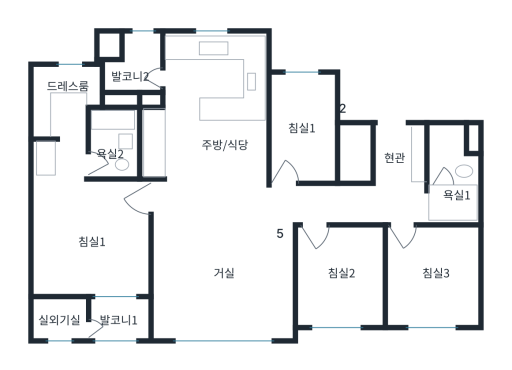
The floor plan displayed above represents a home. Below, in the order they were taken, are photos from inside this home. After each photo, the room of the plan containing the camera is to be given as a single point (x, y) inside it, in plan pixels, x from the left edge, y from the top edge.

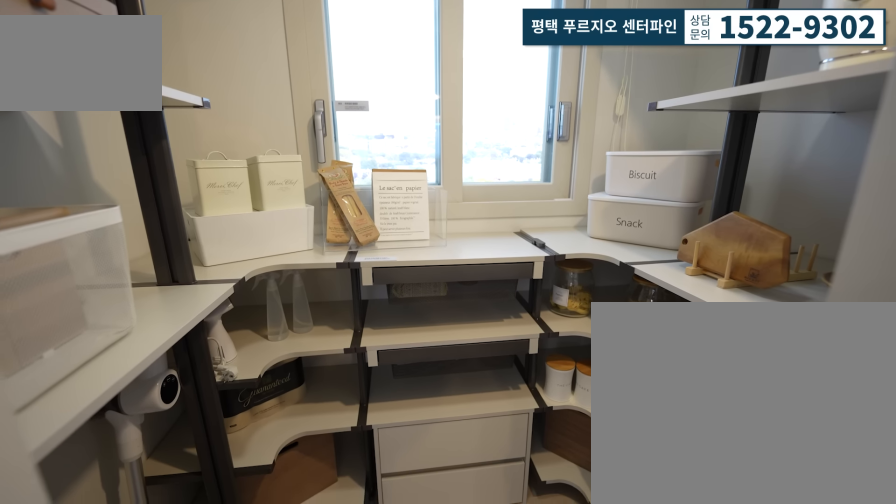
(301, 142)
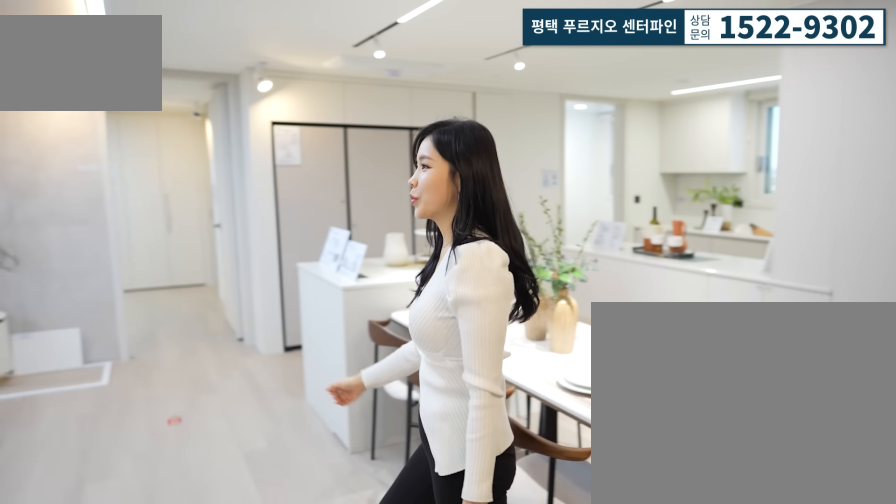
(219, 285)
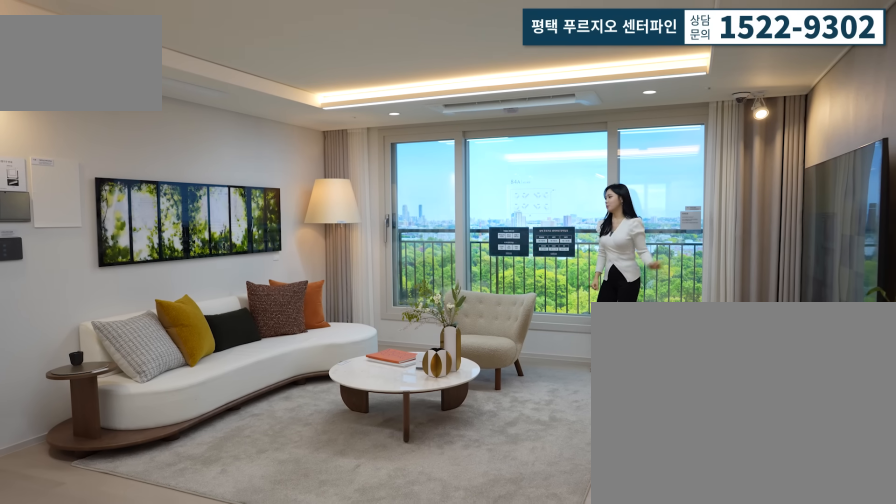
(219, 285)
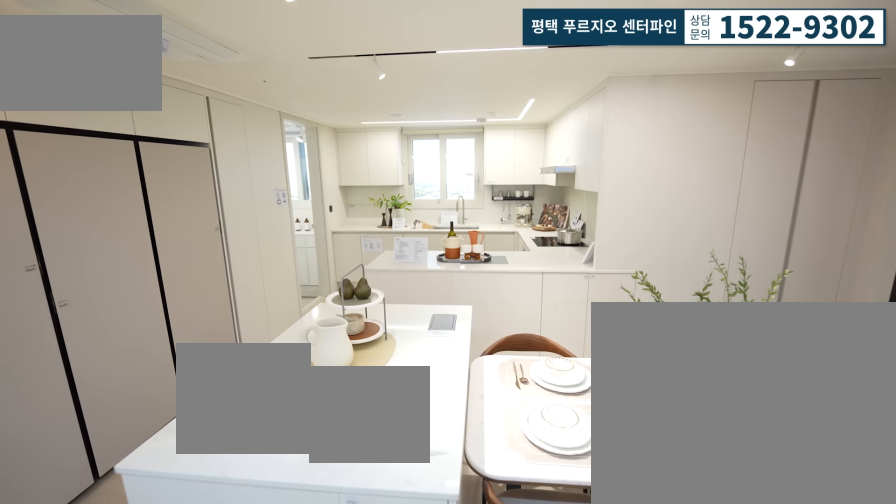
(219, 123)
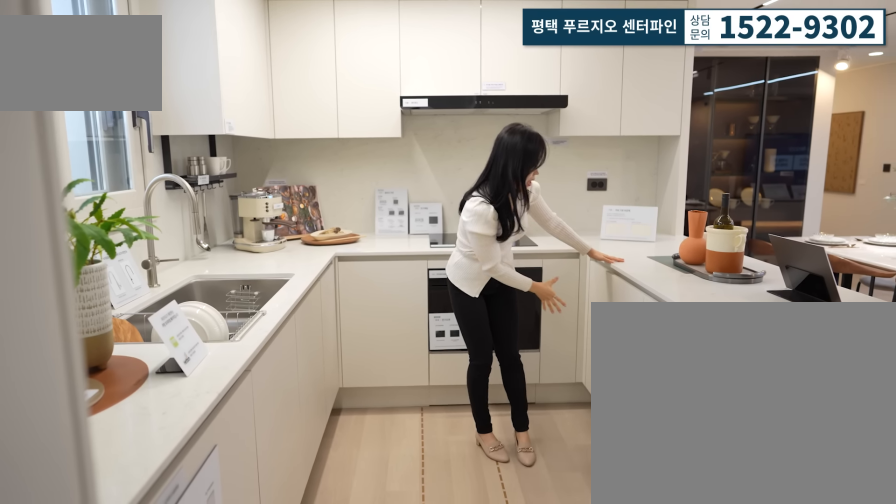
(219, 124)
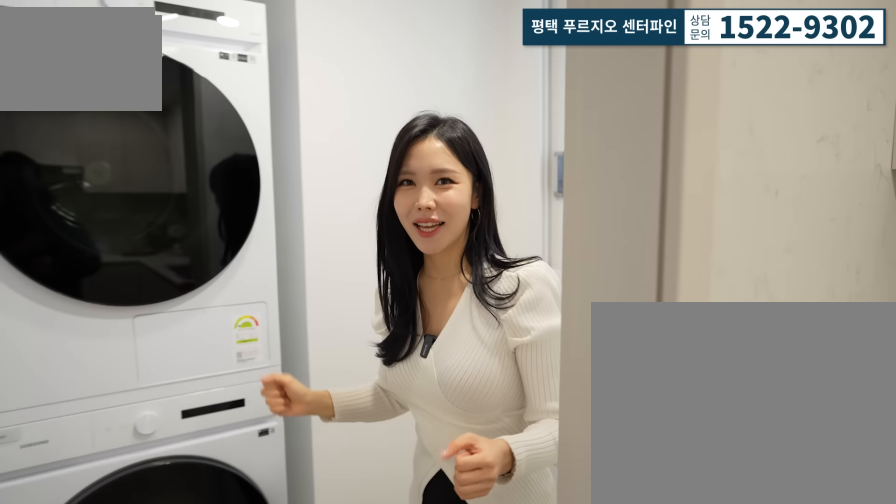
(127, 62)
